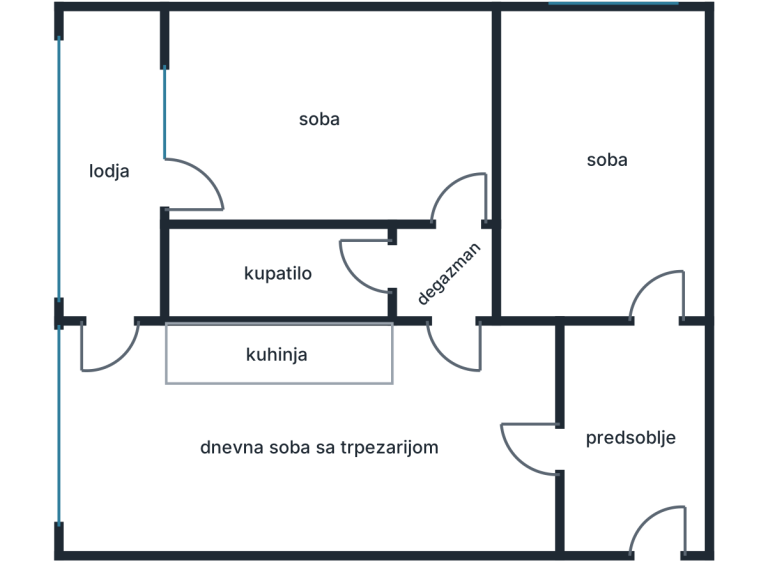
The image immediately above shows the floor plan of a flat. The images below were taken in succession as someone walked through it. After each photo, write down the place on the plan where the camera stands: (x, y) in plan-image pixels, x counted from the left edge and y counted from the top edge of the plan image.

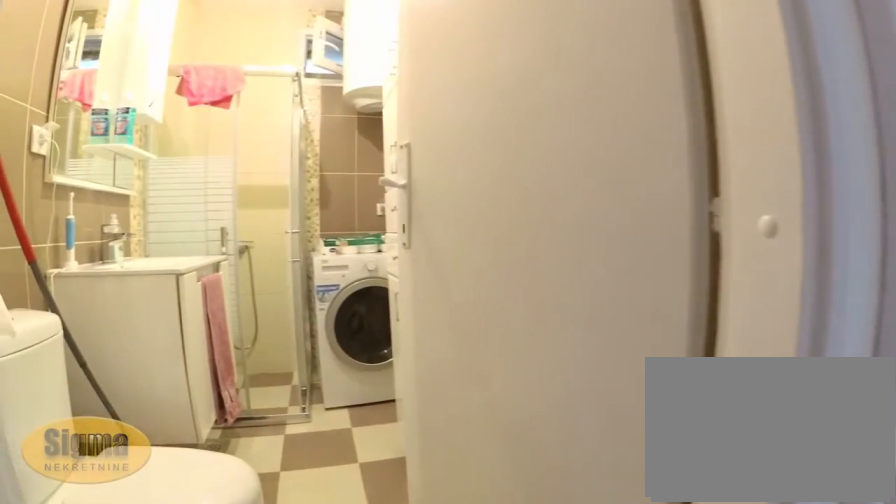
(445, 288)
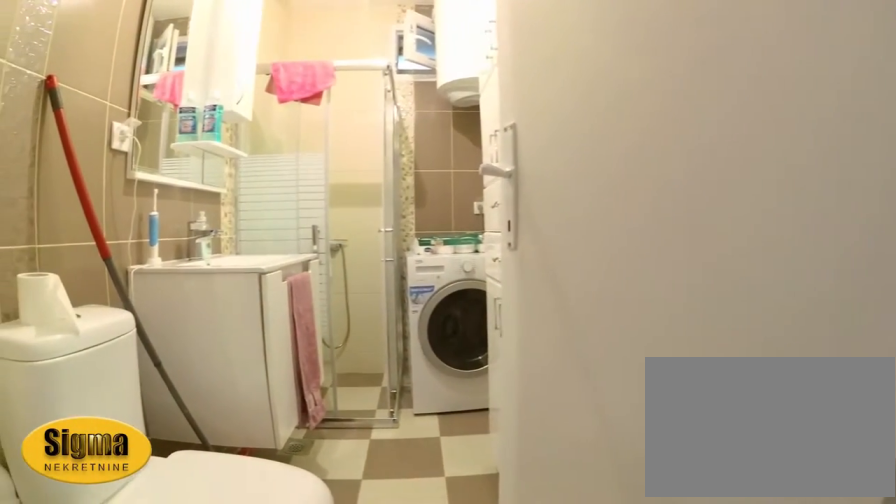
(437, 277)
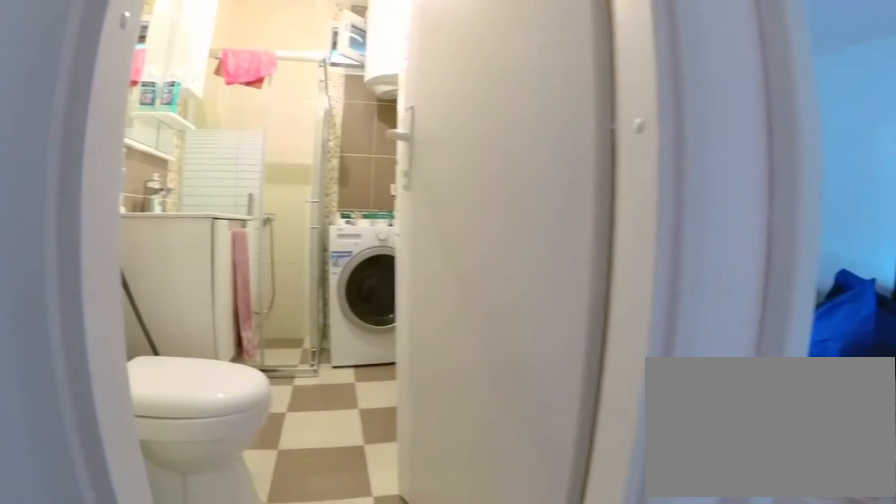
(439, 307)
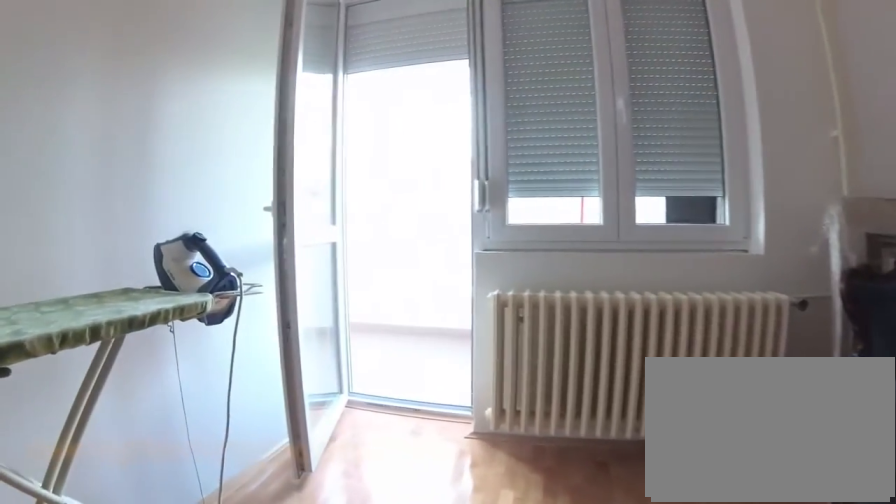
(382, 169)
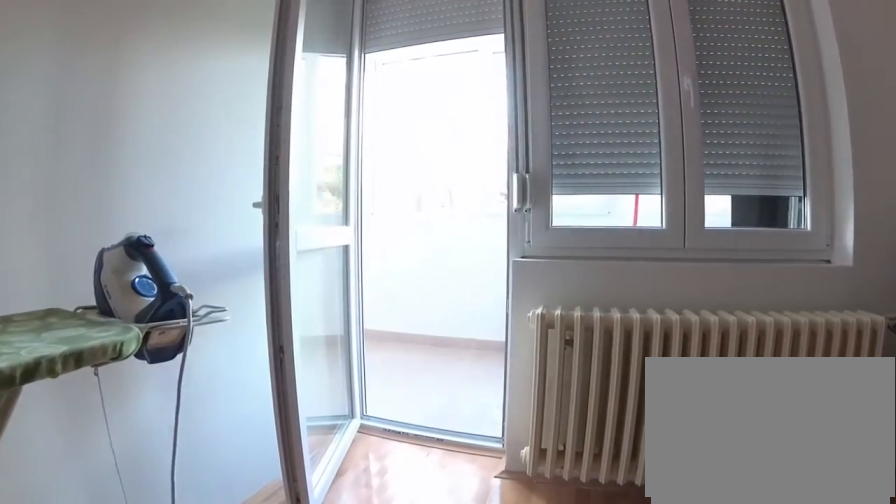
(349, 170)
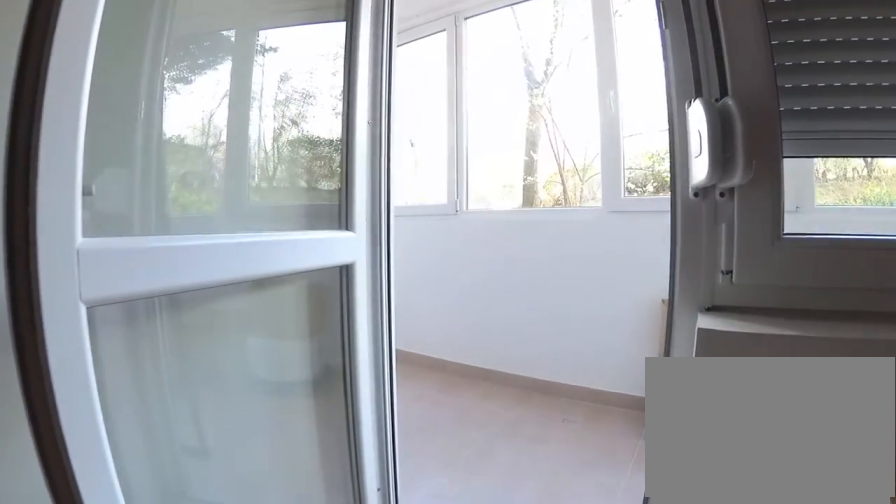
(260, 175)
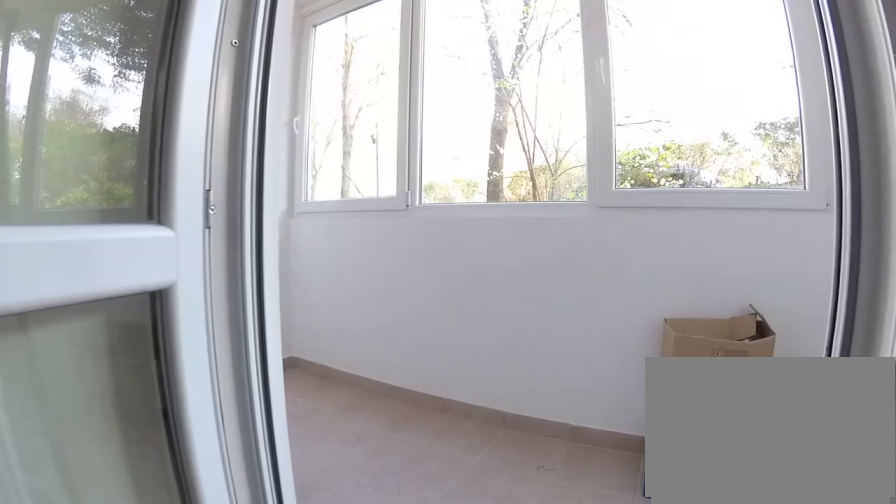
(194, 179)
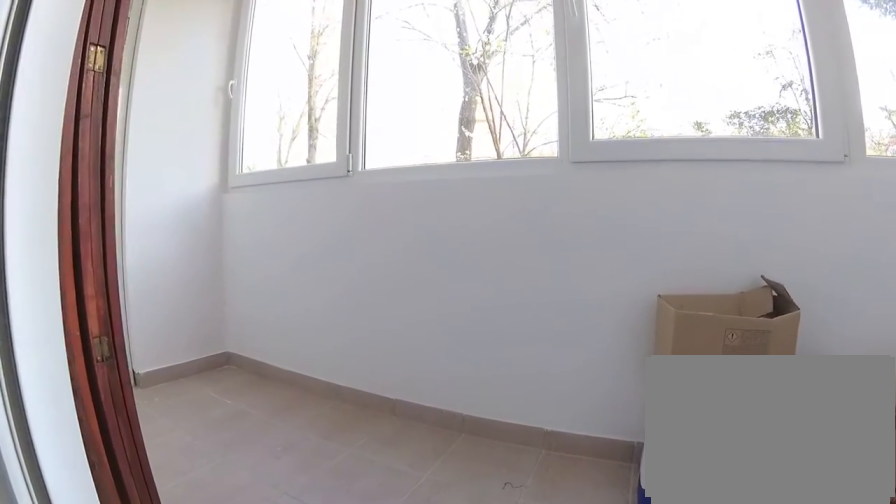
(176, 174)
